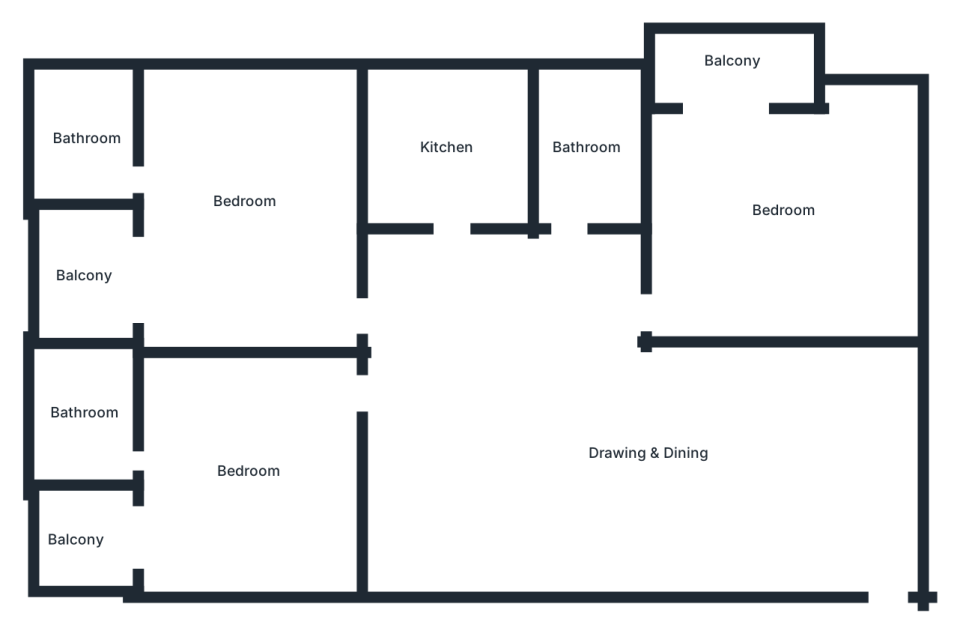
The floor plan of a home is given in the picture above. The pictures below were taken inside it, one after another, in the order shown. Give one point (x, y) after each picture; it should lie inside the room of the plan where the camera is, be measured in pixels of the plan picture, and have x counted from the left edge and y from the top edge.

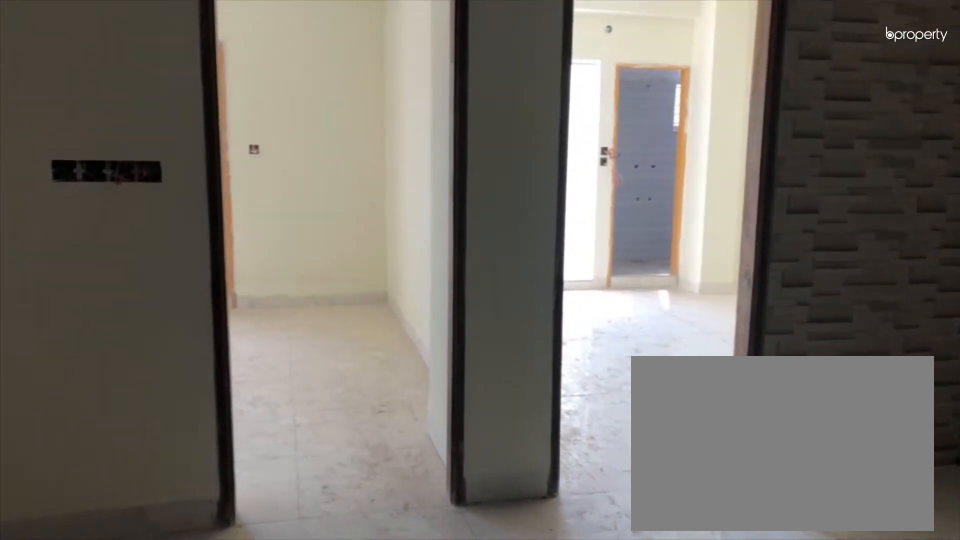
(646, 450)
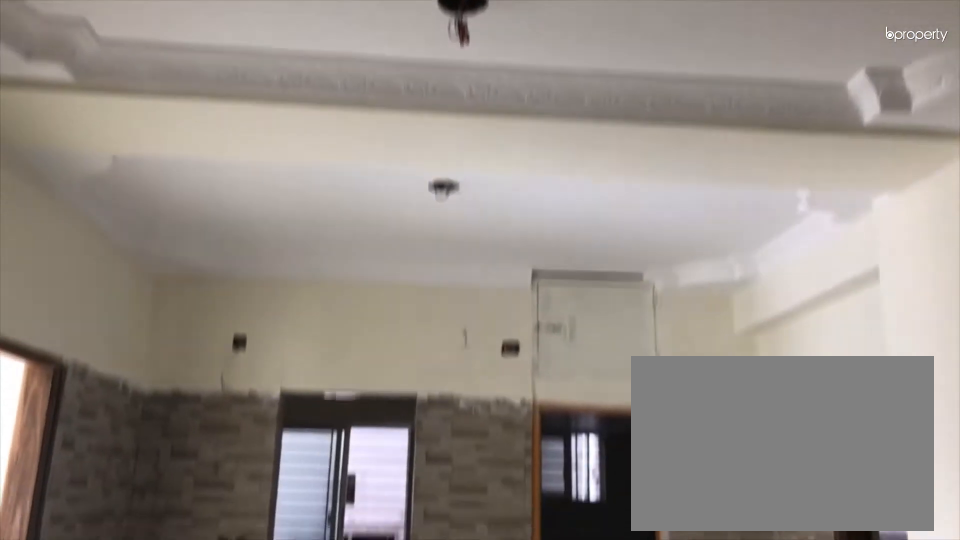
(646, 450)
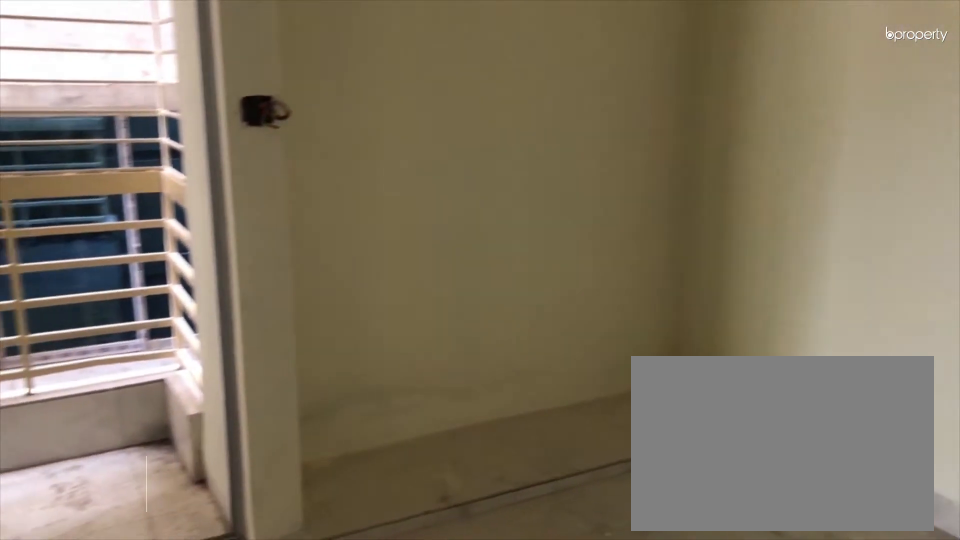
(786, 212)
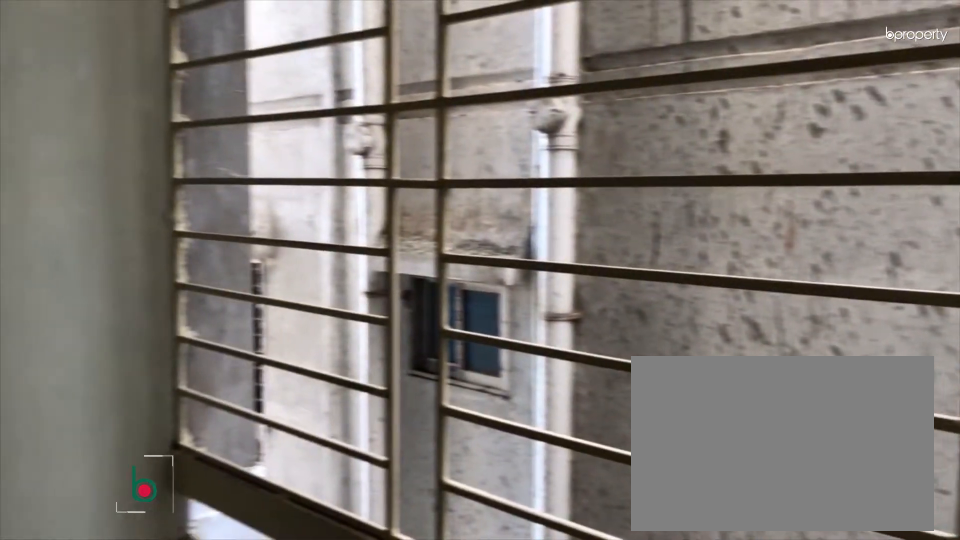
(733, 63)
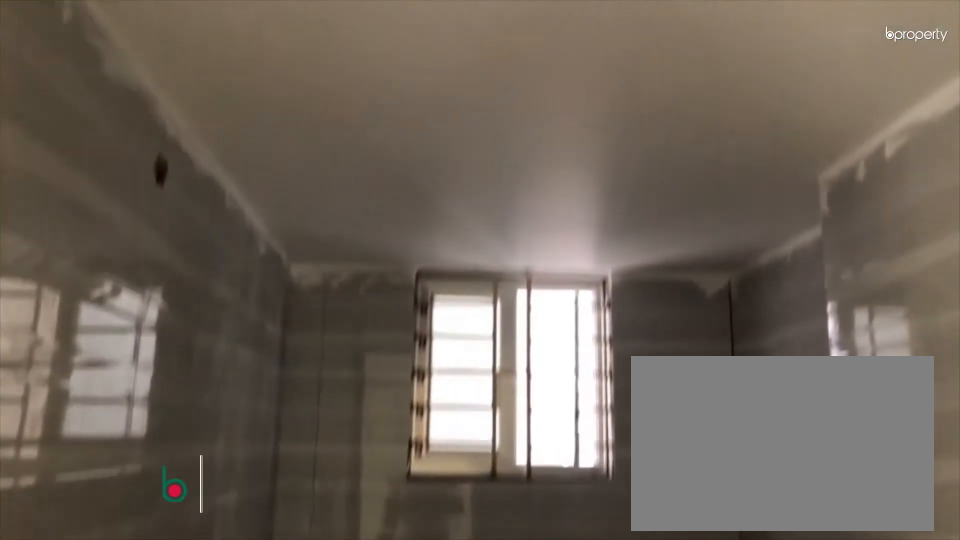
(588, 149)
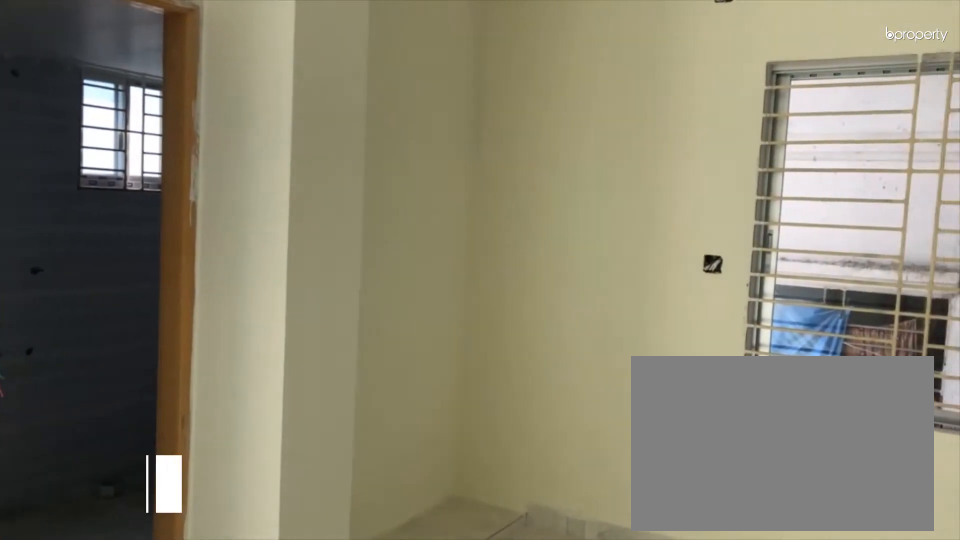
(247, 203)
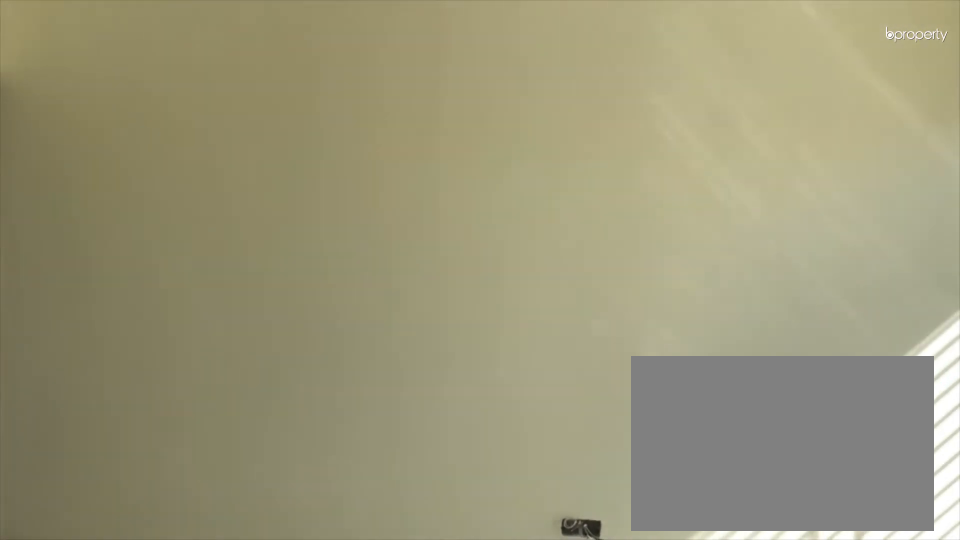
(247, 203)
